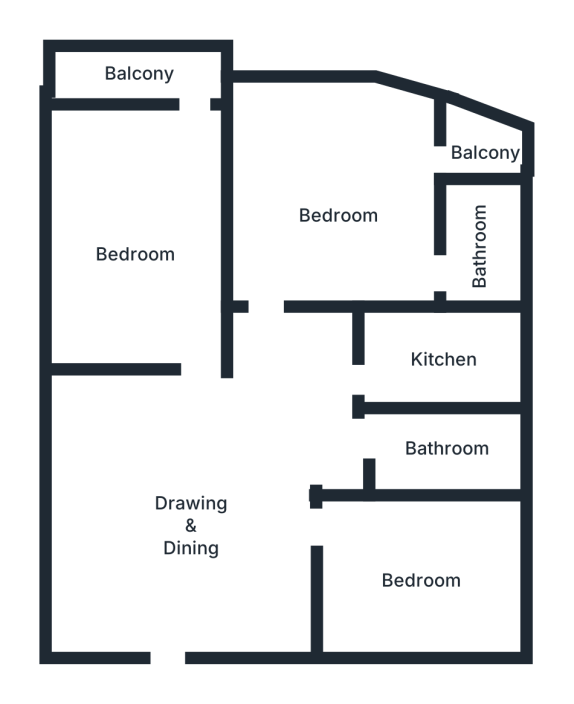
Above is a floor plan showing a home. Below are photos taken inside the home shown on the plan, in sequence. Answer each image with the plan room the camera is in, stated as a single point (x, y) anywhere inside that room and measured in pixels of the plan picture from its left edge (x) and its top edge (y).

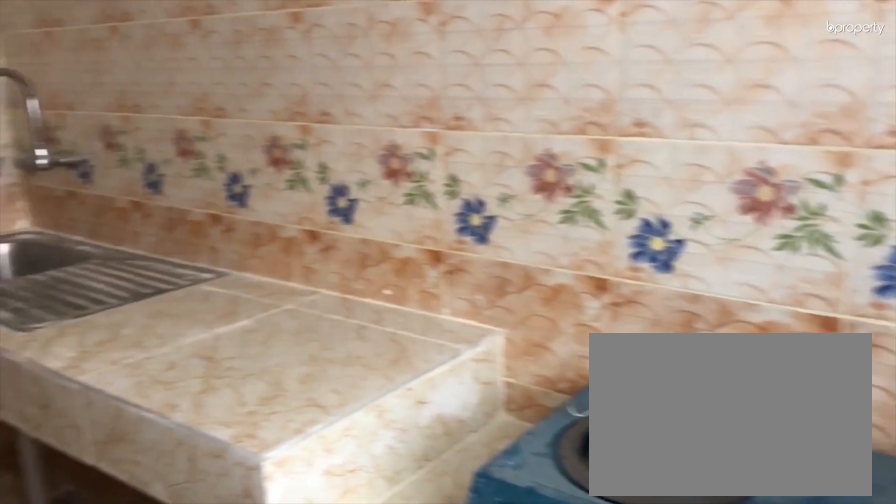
(444, 360)
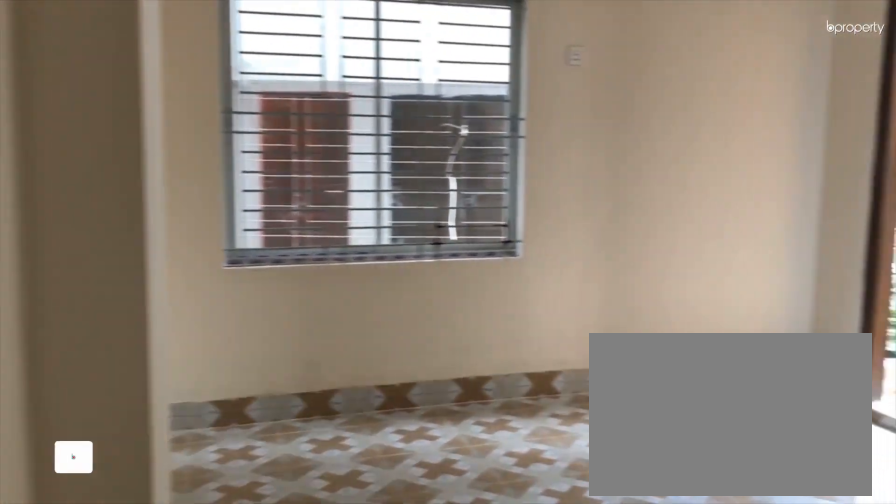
(345, 213)
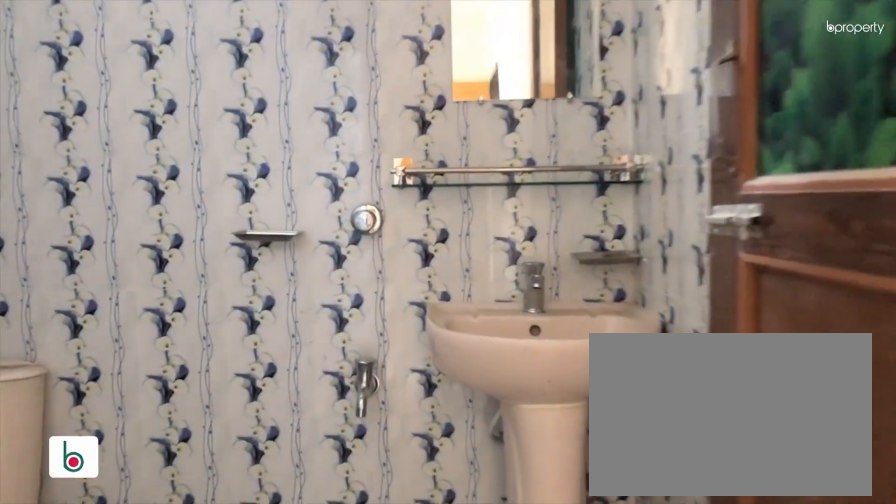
(477, 235)
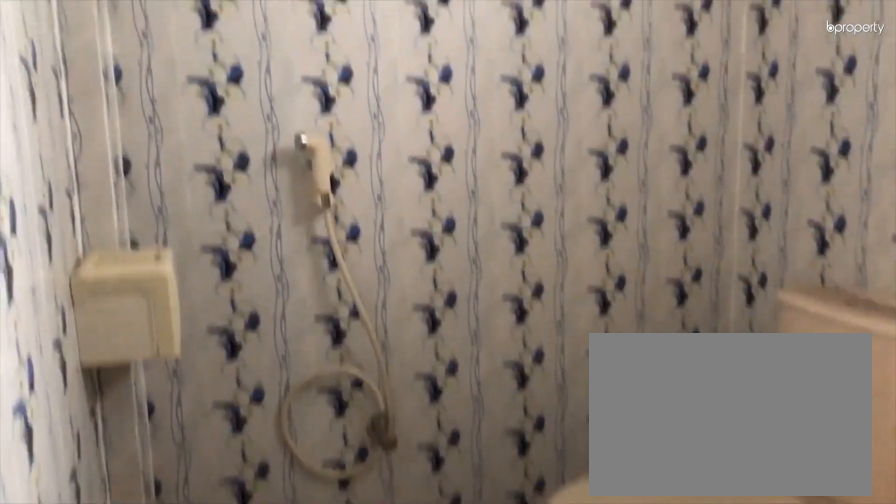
(477, 235)
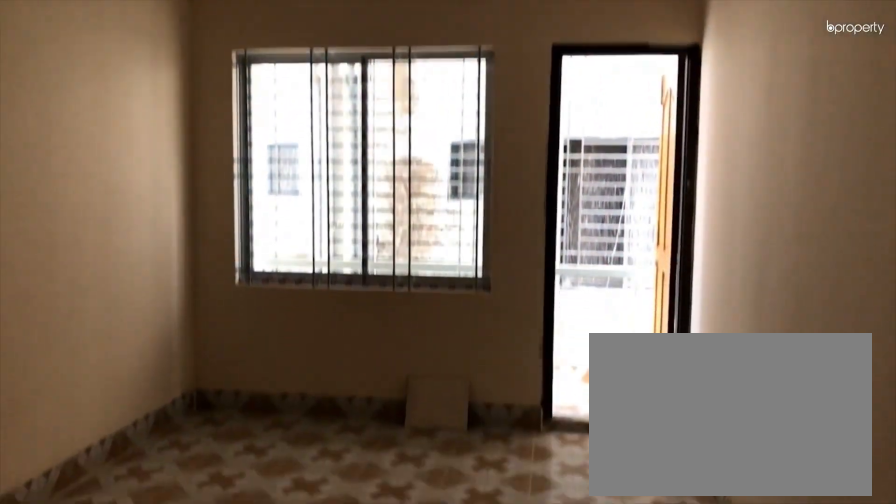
(125, 249)
